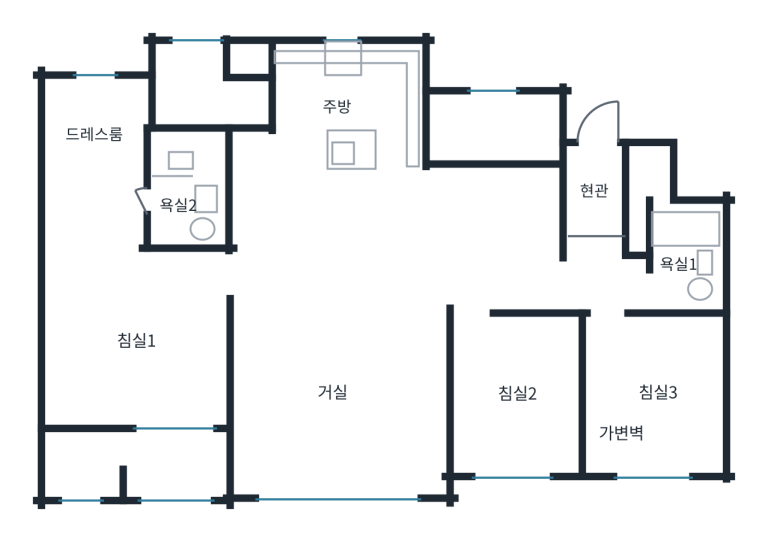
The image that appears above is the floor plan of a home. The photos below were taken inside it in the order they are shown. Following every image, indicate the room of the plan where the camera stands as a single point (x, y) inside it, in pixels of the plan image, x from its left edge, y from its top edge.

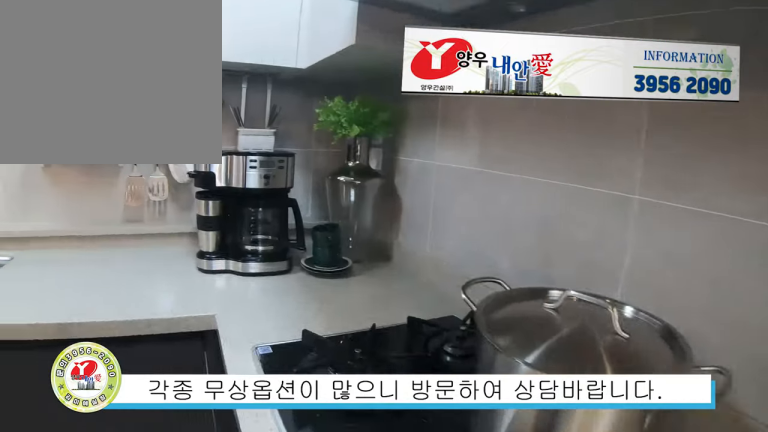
(352, 109)
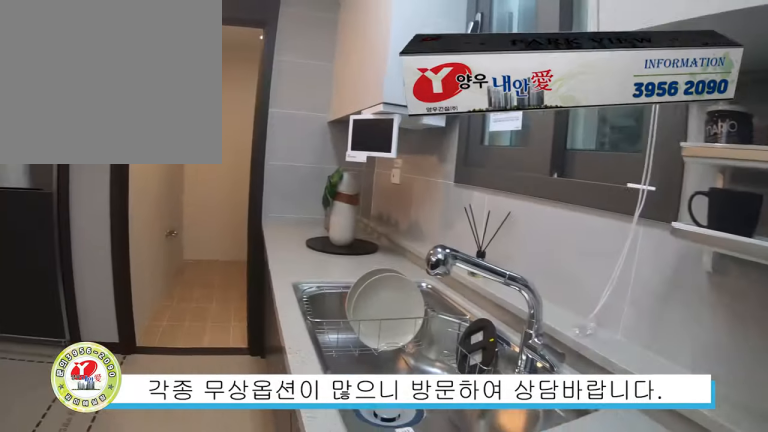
(352, 109)
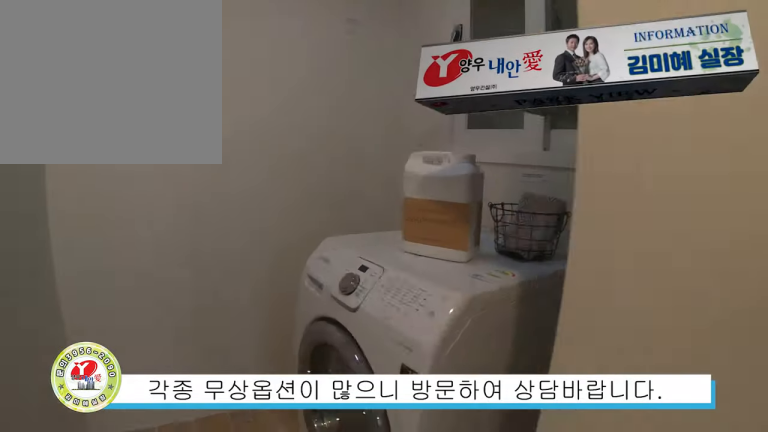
(227, 93)
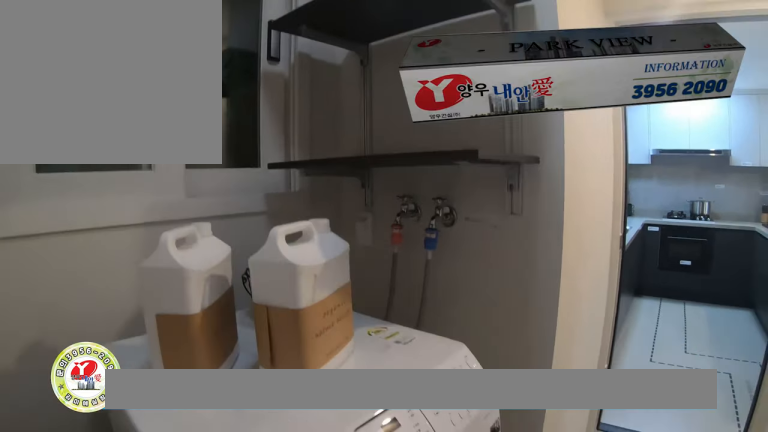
(227, 96)
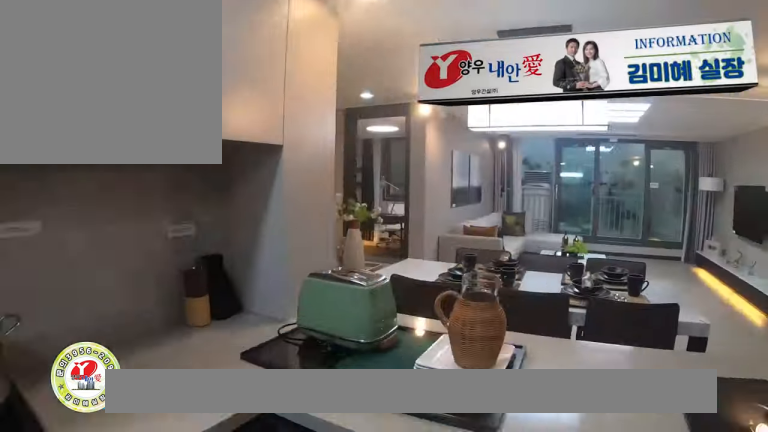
(298, 202)
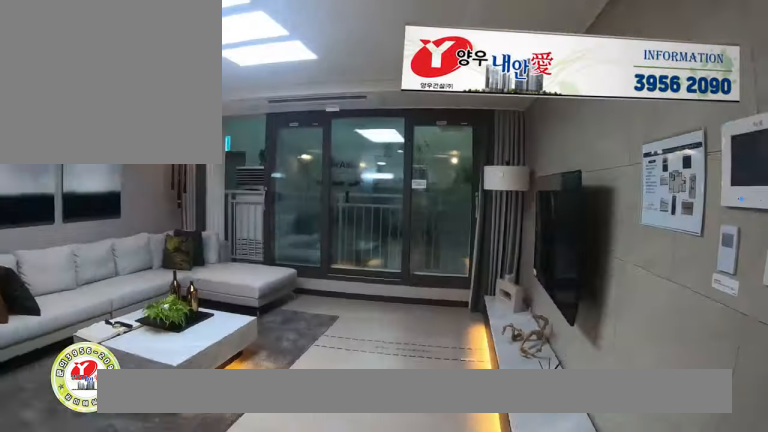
(301, 221)
